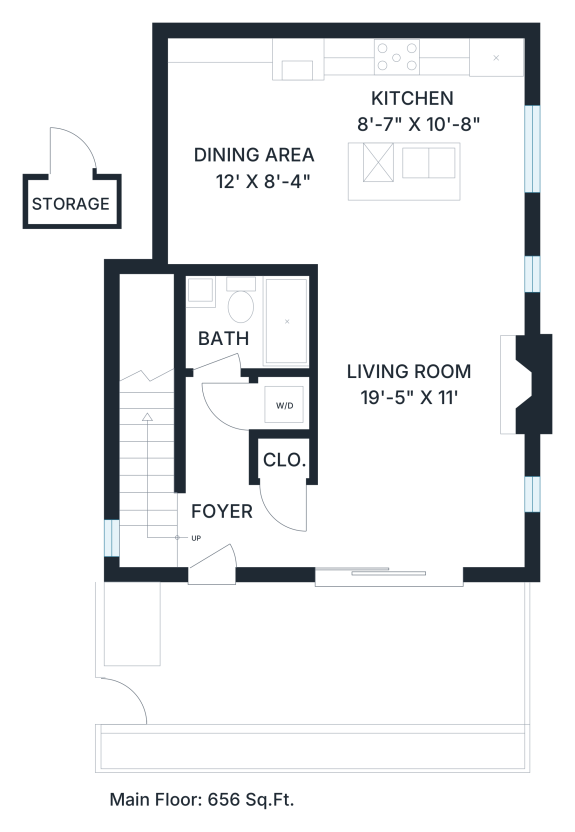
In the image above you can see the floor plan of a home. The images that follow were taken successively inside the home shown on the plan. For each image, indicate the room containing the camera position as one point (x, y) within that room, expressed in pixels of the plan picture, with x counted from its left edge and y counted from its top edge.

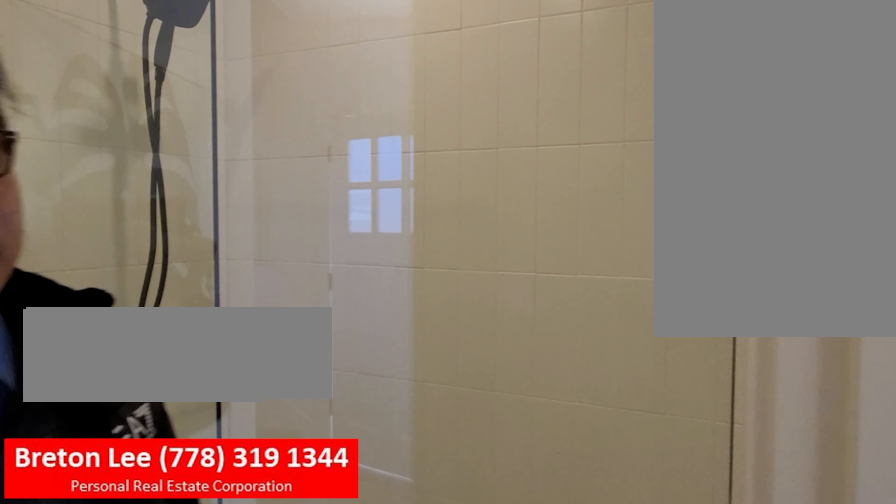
(225, 342)
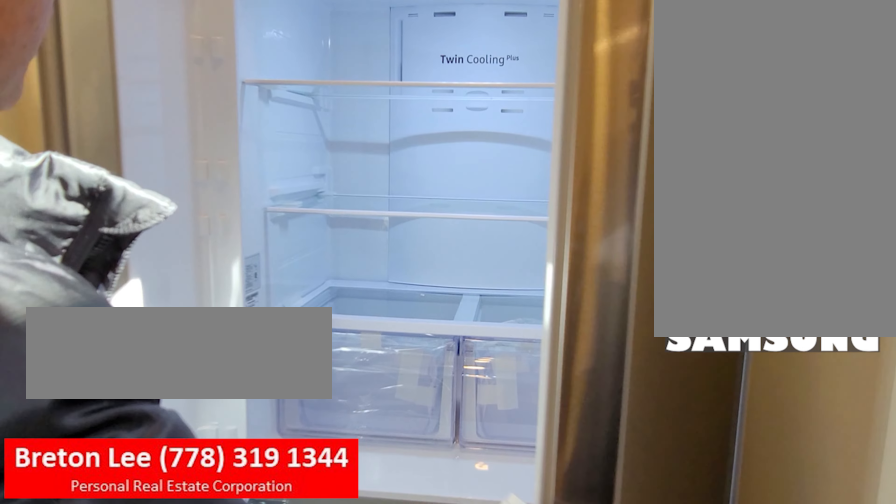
(491, 160)
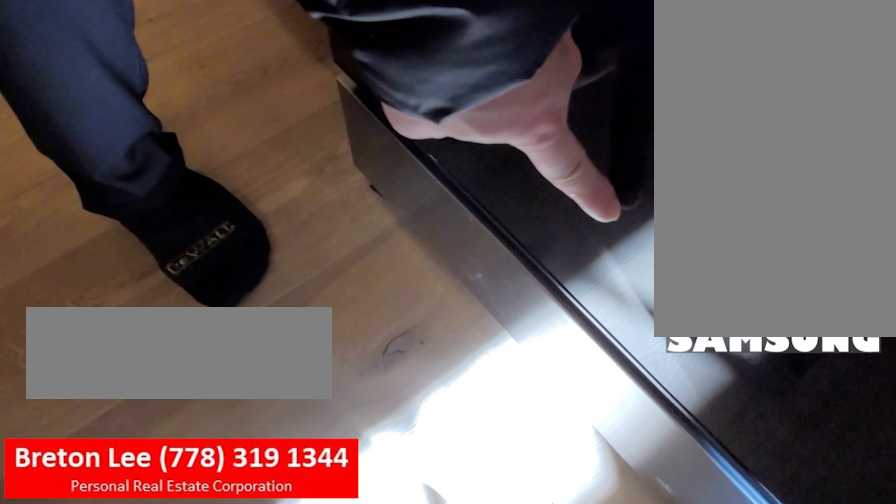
(491, 160)
